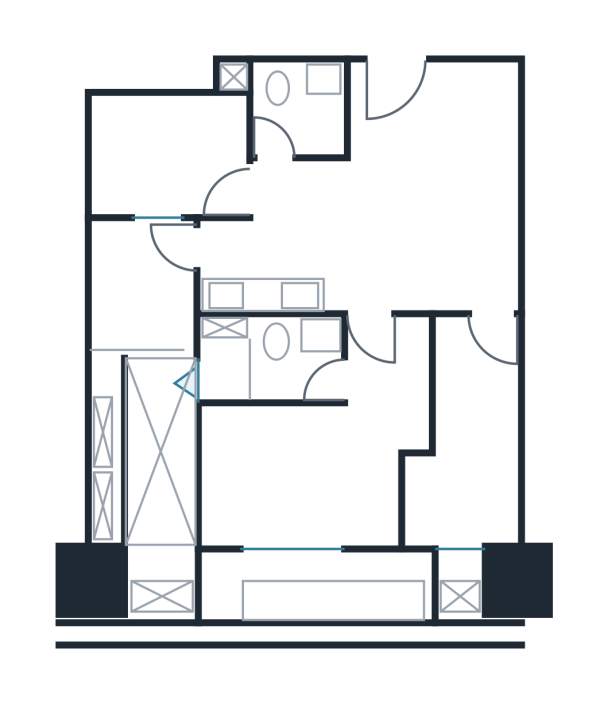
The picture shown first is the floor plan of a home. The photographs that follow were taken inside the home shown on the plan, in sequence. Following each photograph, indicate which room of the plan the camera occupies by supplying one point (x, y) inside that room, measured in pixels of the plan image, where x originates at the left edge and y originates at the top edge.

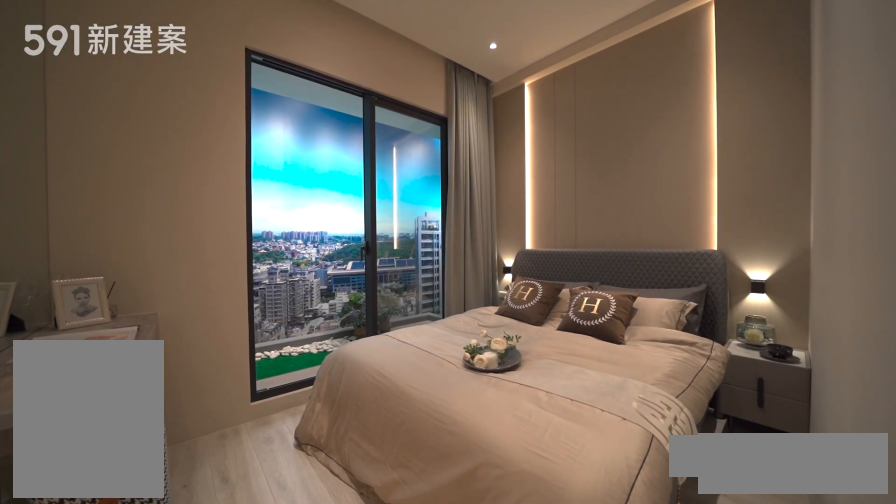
(316, 455)
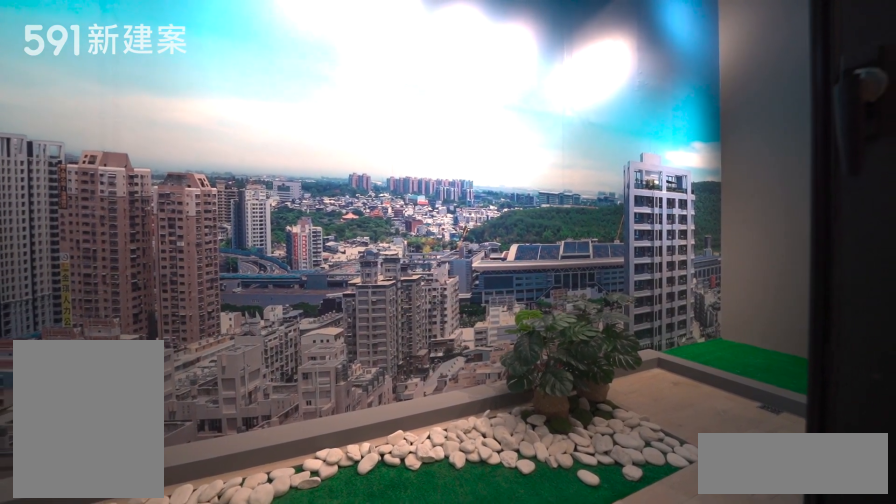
(312, 586)
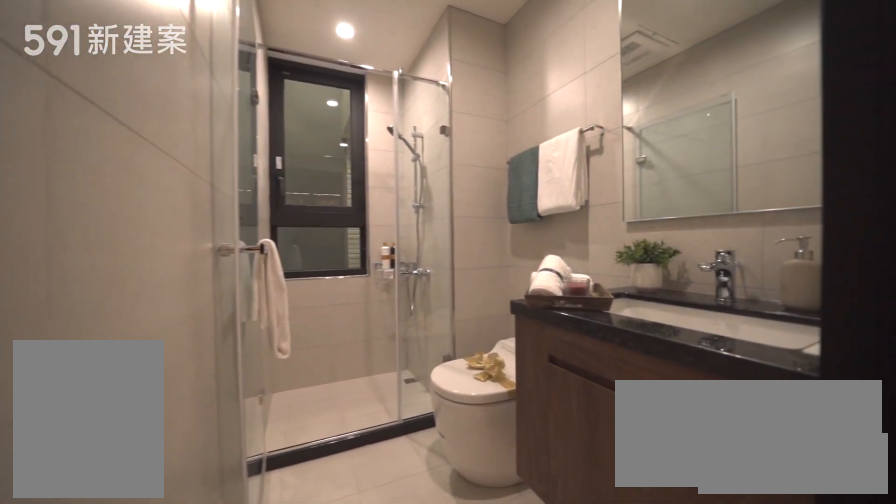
(269, 361)
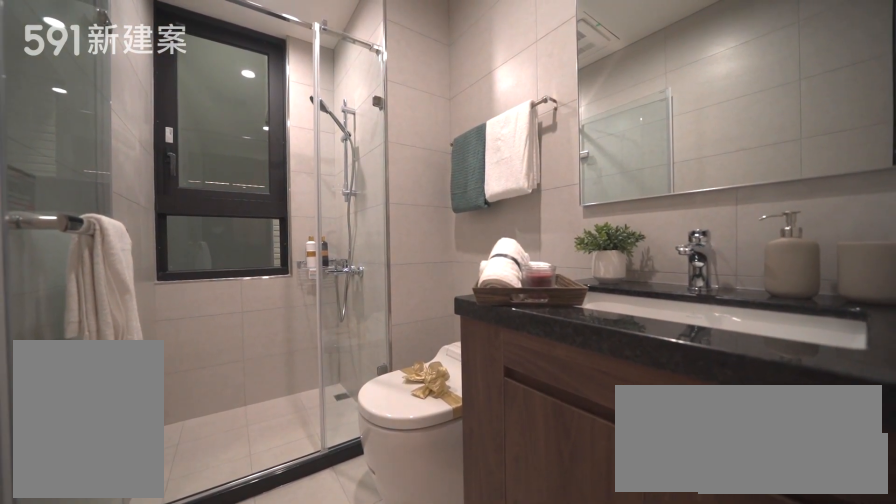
(269, 361)
